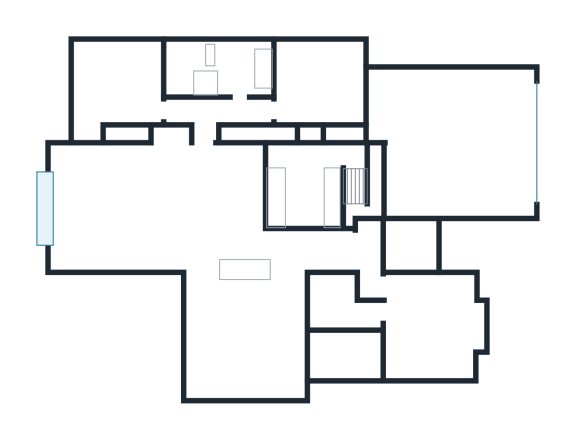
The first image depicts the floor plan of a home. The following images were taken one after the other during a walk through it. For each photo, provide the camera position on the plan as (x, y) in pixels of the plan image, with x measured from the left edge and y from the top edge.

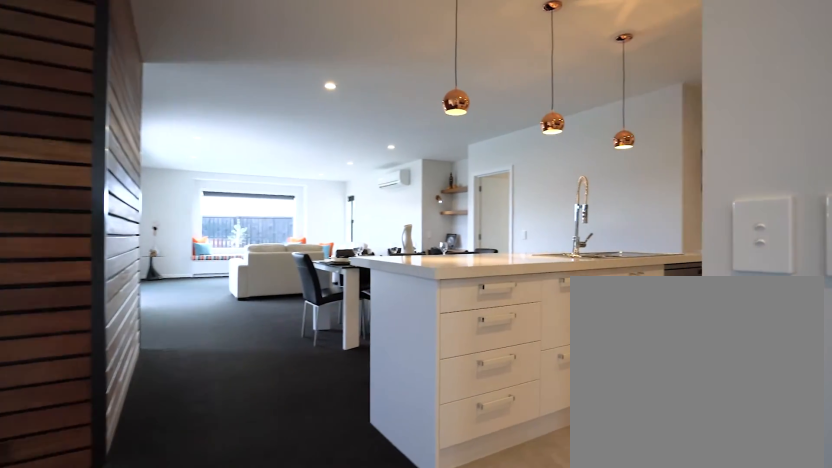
(327, 255)
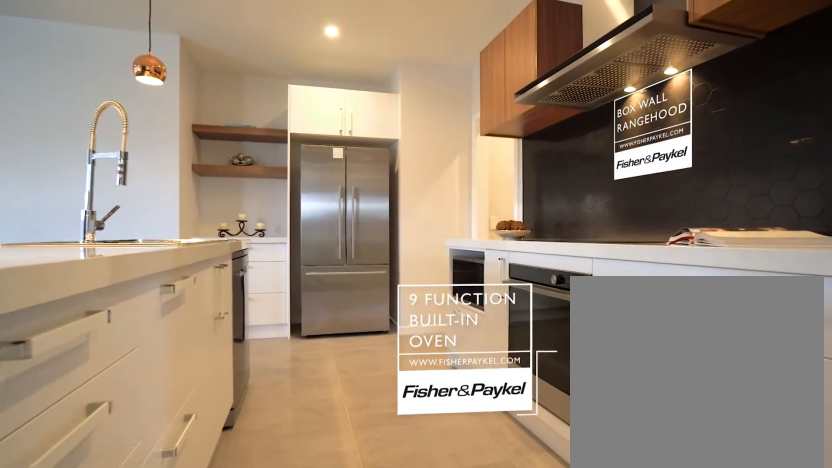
(305, 217)
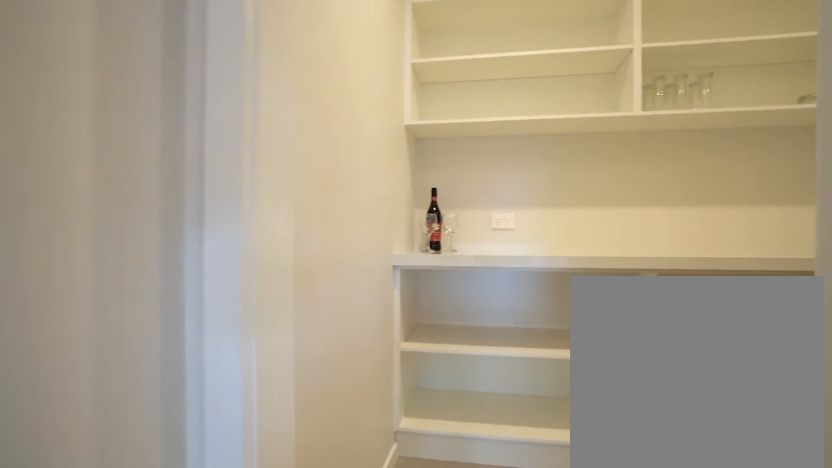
(308, 170)
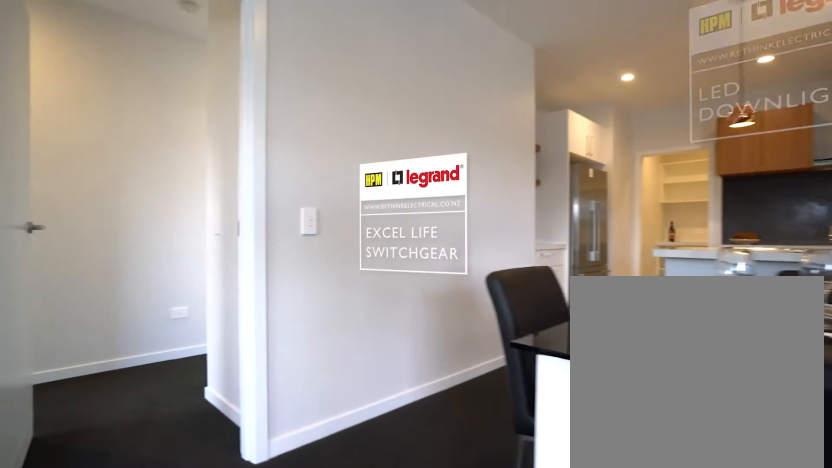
(196, 172)
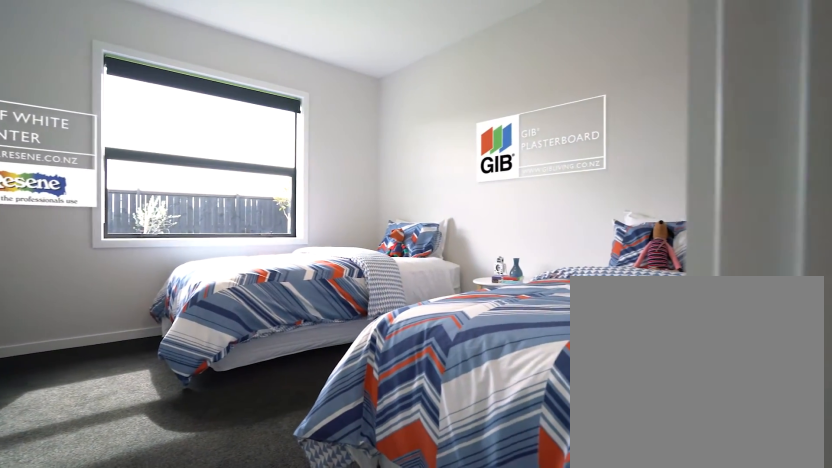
(166, 106)
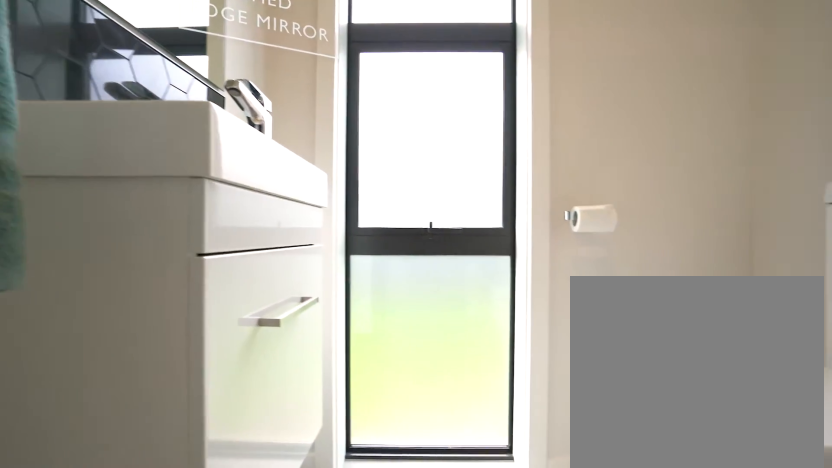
(175, 73)
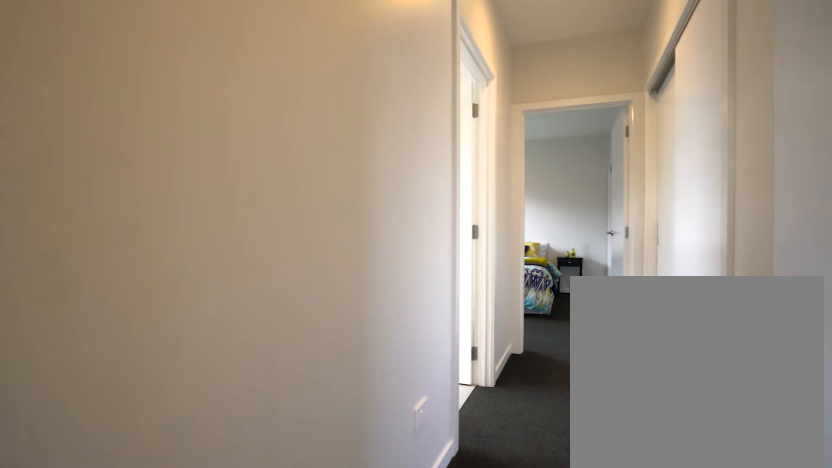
(194, 106)
